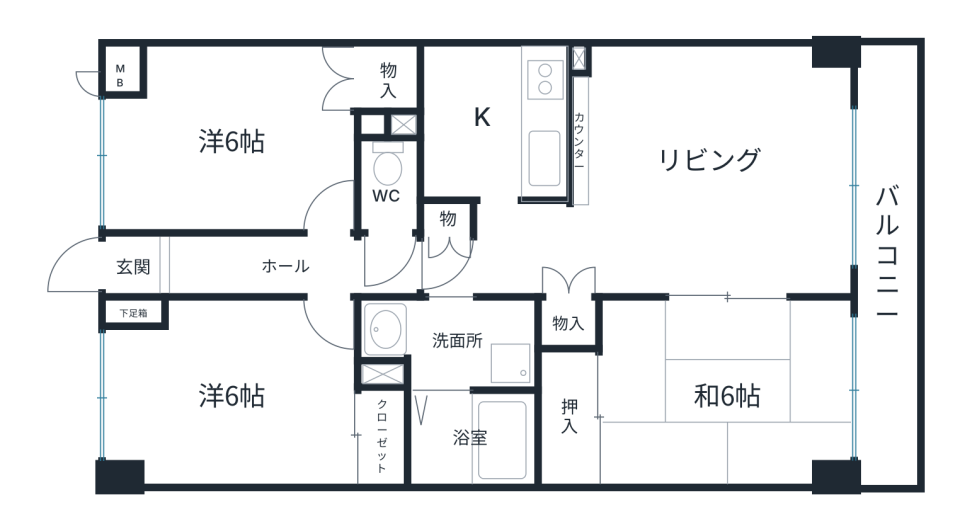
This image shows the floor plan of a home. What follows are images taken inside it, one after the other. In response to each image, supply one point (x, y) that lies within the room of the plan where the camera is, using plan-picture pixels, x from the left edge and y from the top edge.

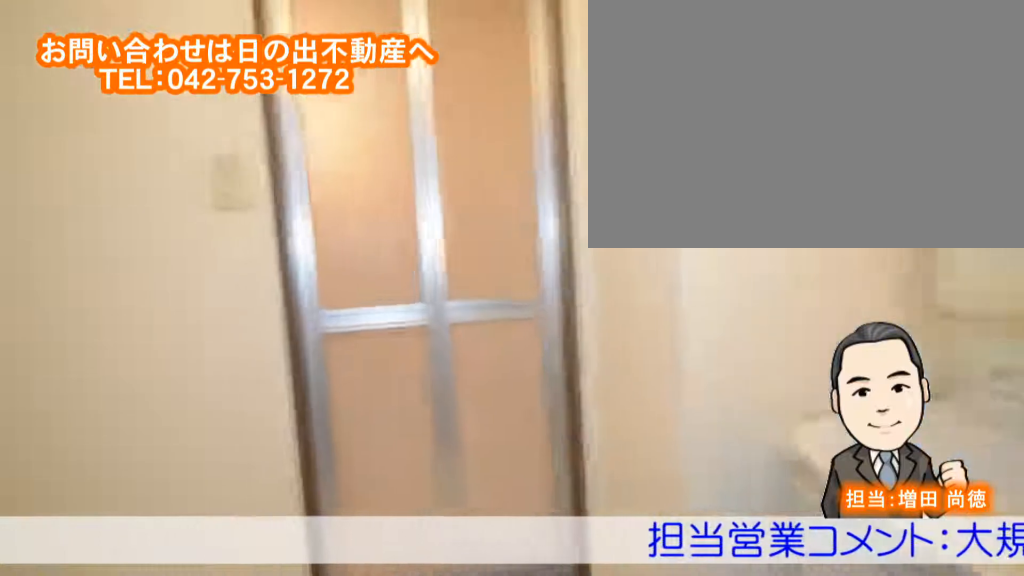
(483, 336)
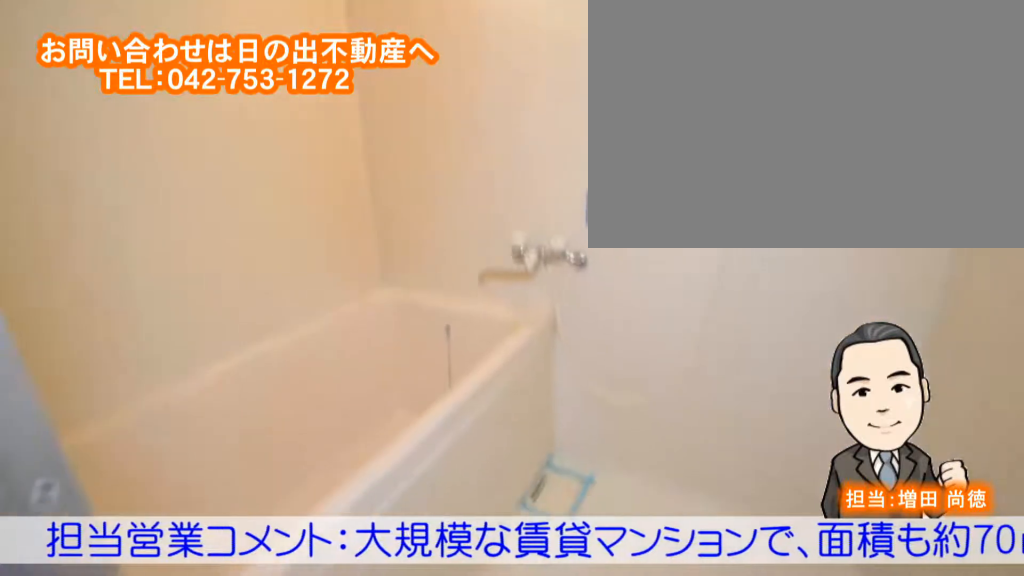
(472, 439)
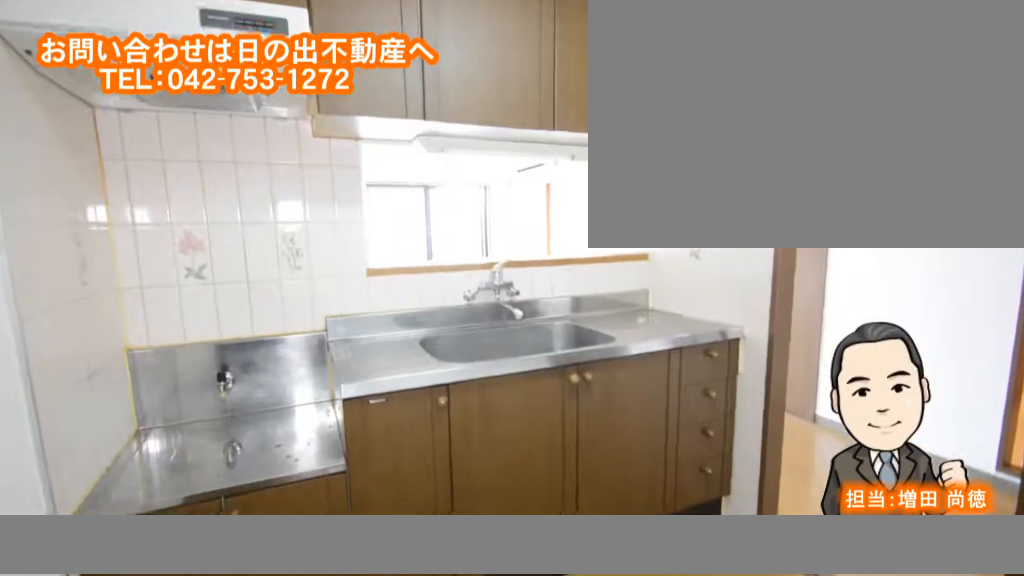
(477, 124)
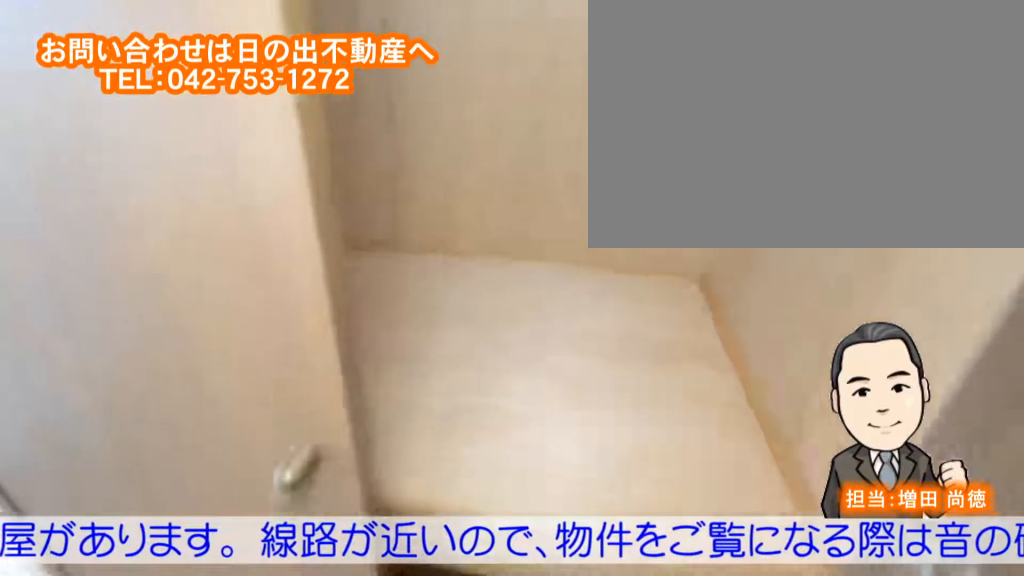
(701, 204)
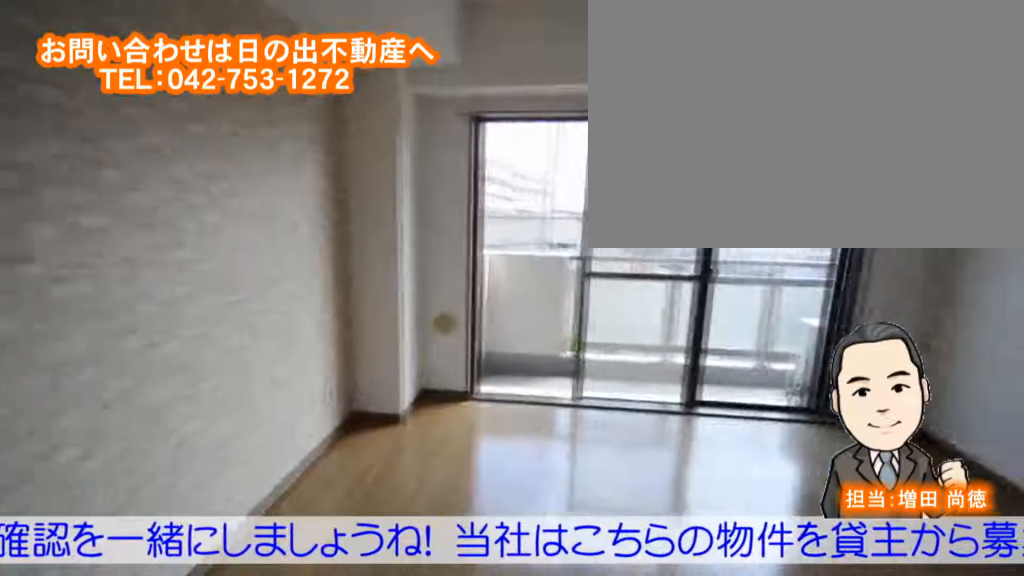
(701, 205)
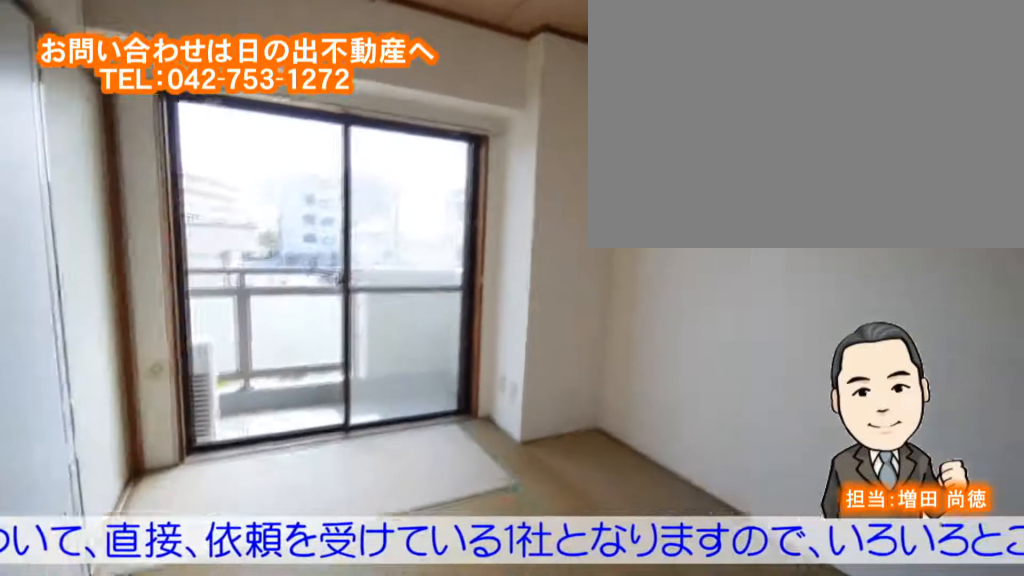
(662, 382)
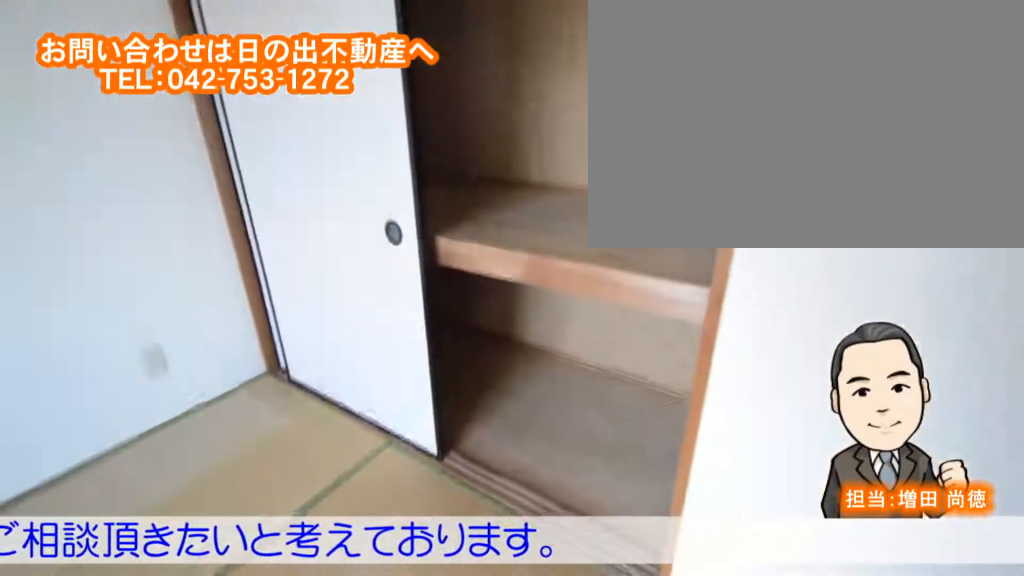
(663, 382)
